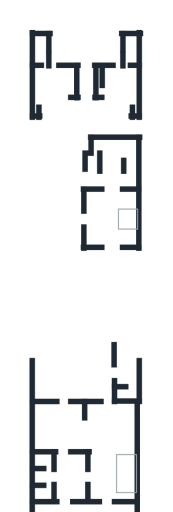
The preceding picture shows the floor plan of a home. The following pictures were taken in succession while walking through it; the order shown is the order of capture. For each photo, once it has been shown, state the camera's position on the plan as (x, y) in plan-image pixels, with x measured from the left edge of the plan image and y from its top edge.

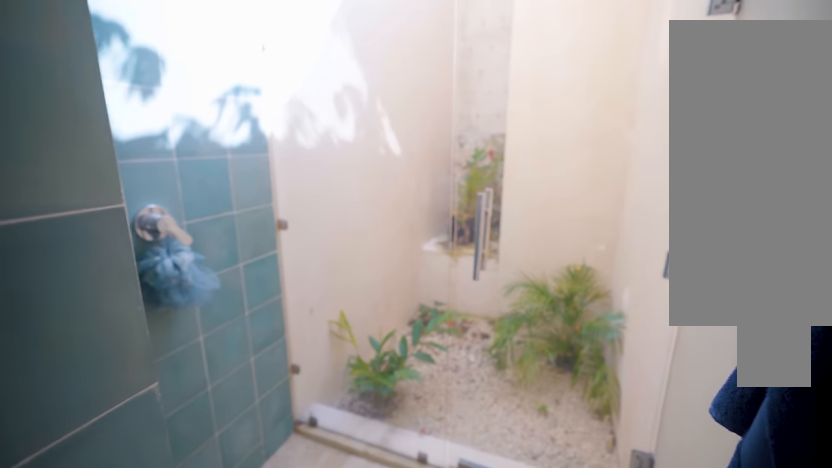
(44, 56)
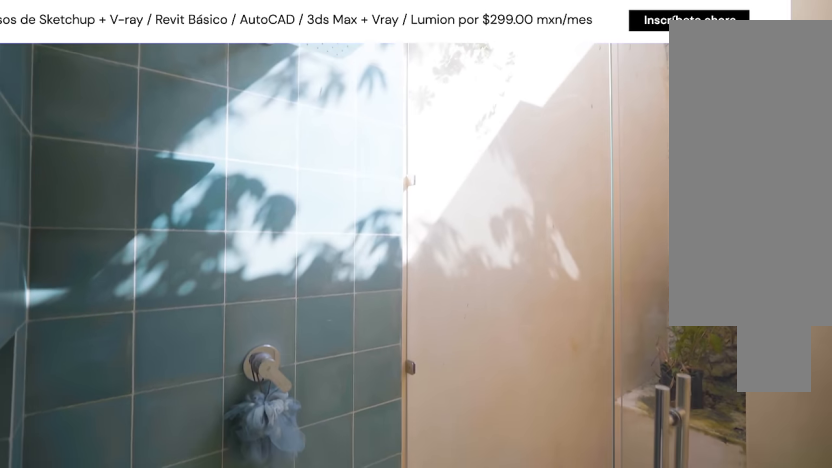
(41, 50)
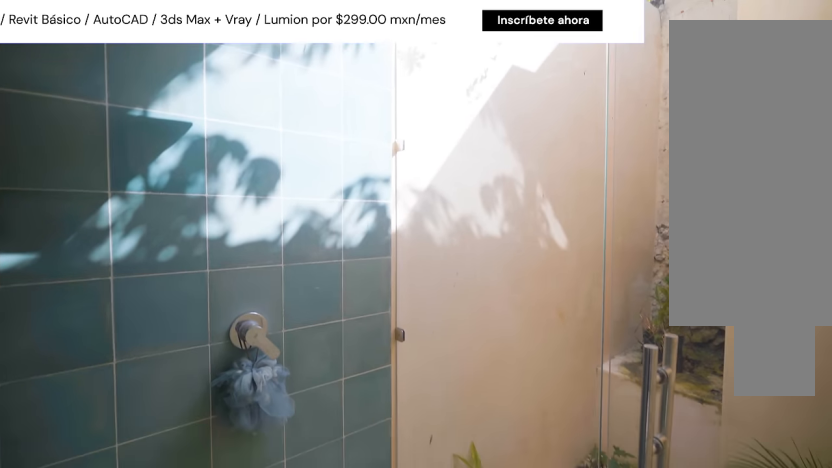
(41, 50)
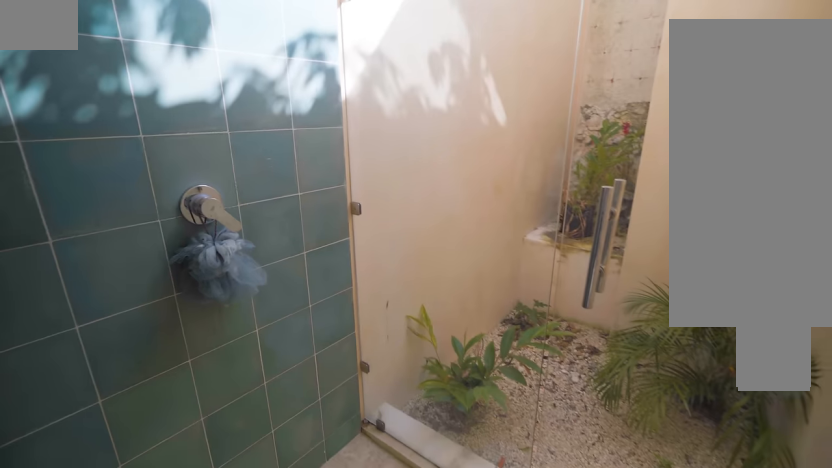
(41, 50)
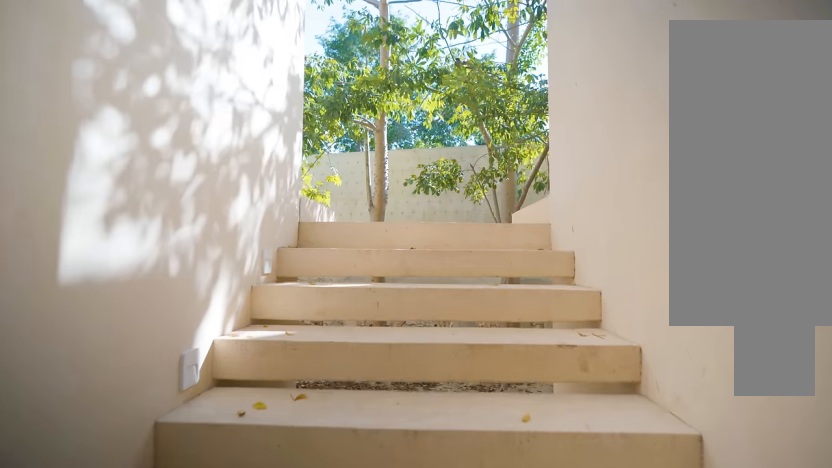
(86, 80)
